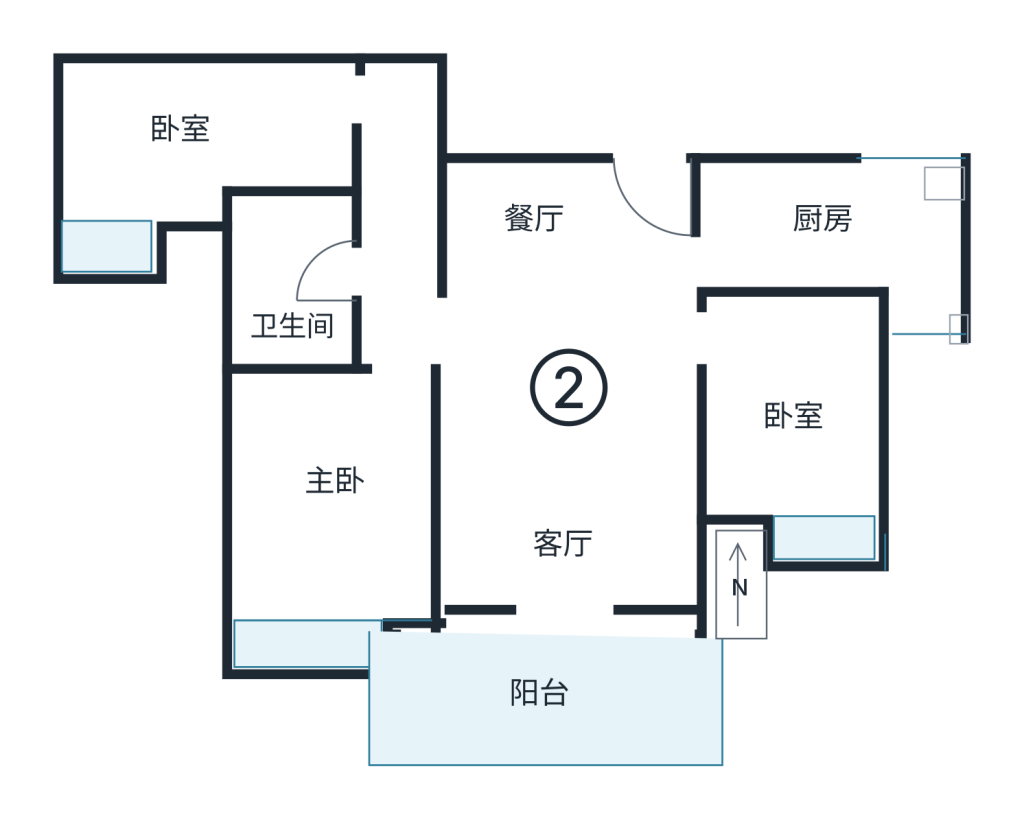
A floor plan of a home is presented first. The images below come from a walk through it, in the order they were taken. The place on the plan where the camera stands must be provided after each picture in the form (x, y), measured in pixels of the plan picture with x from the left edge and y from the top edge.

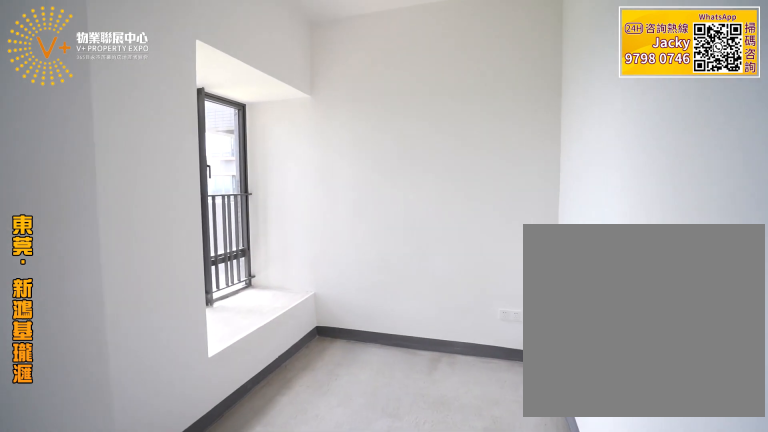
(159, 140)
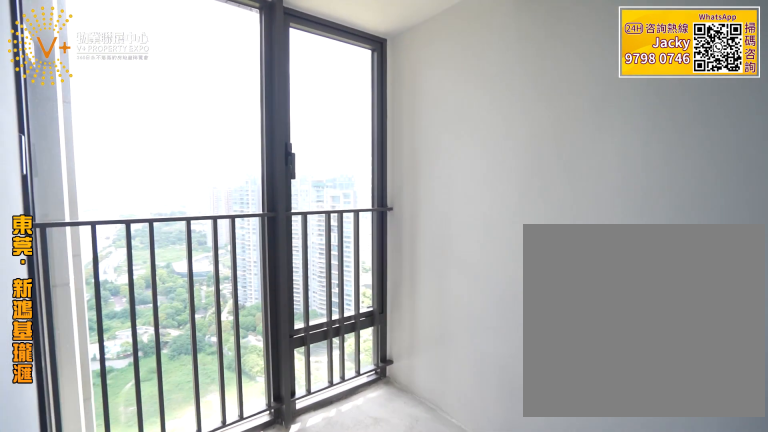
(149, 148)
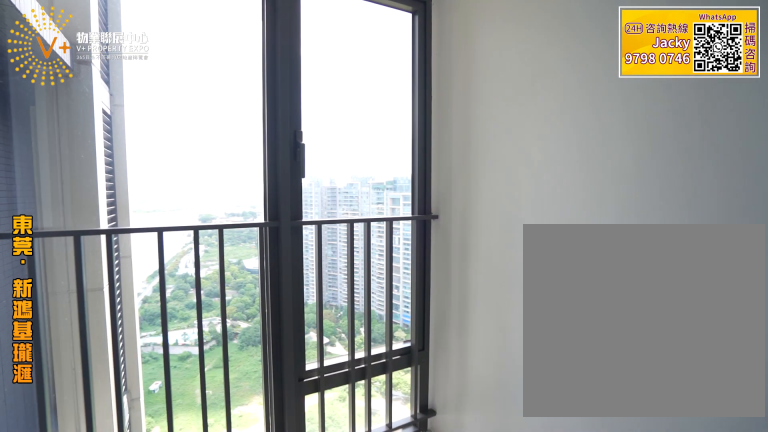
(152, 146)
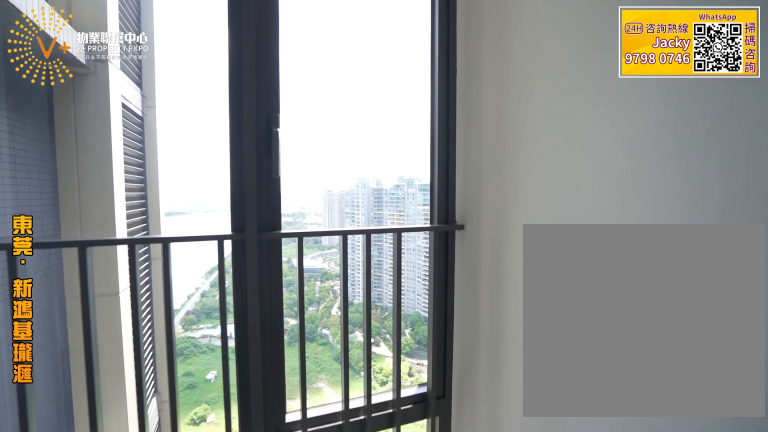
(152, 147)
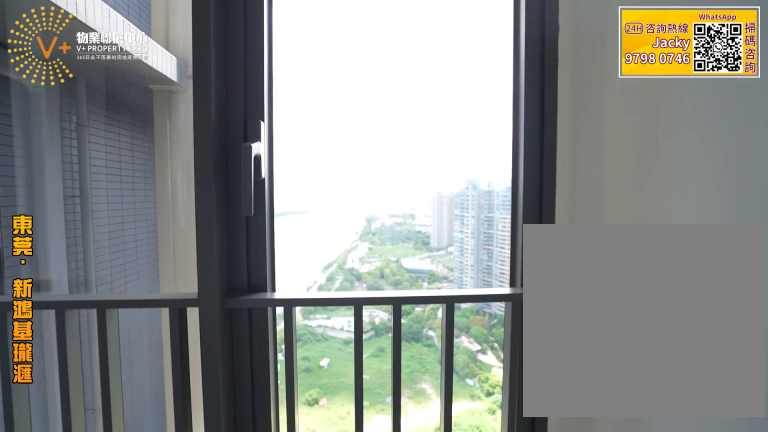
(152, 146)
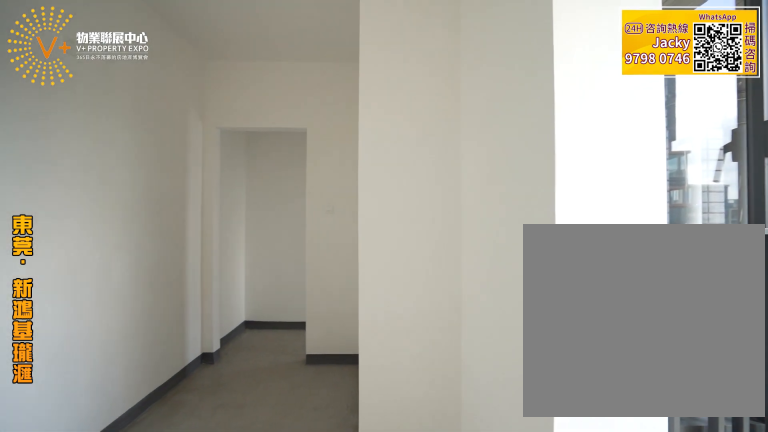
(154, 146)
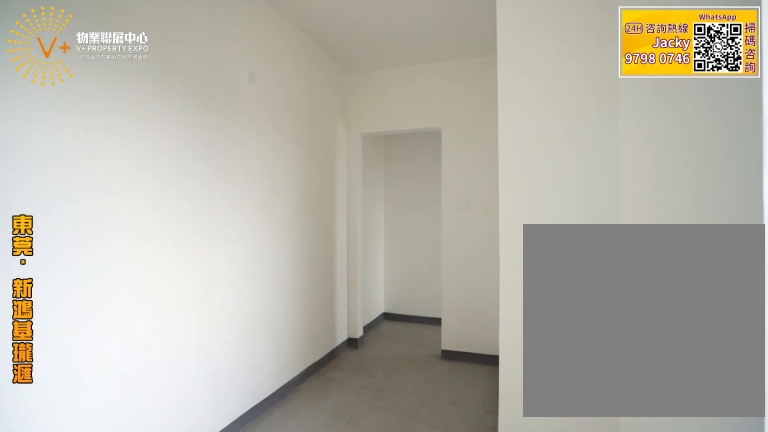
(152, 149)
